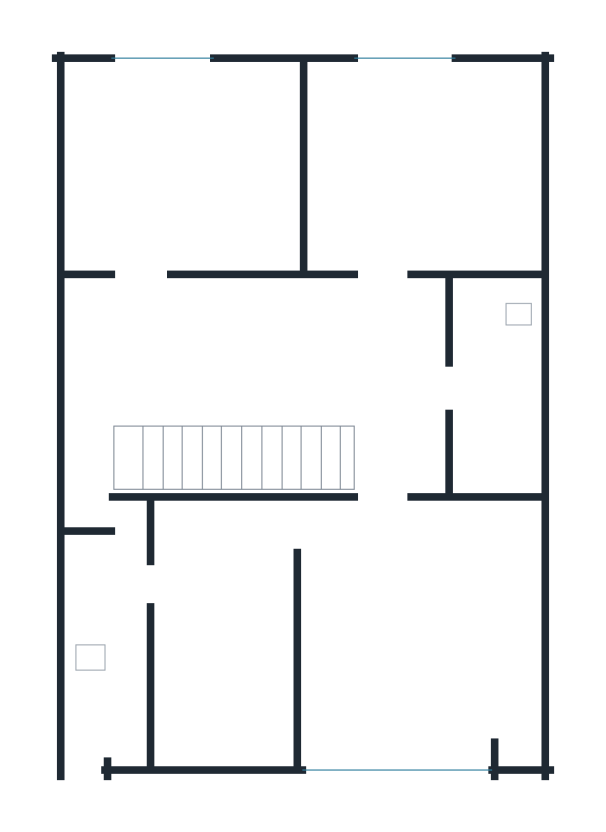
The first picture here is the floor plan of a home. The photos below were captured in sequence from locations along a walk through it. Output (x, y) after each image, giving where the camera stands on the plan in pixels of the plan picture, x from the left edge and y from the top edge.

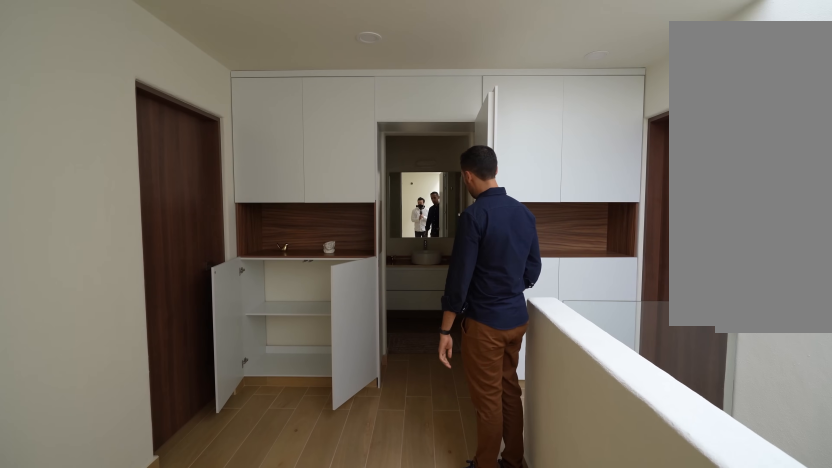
(258, 373)
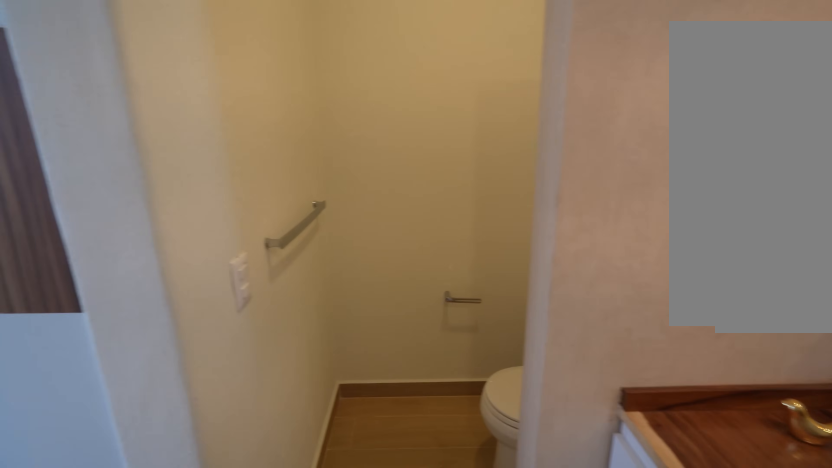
(465, 399)
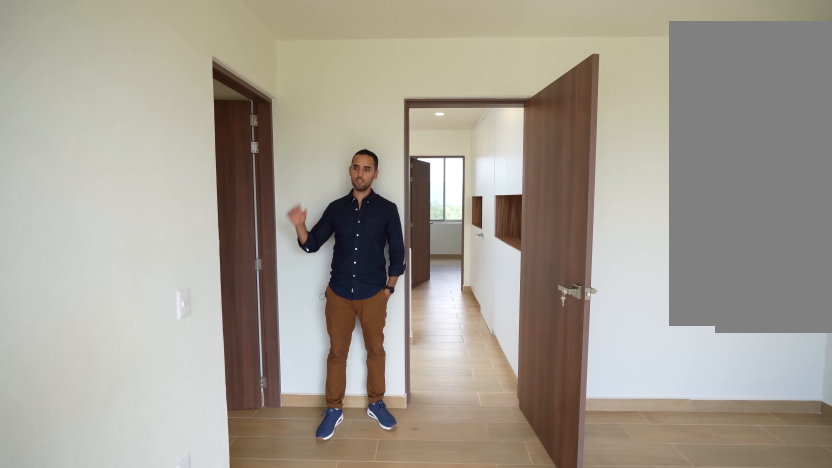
(370, 746)
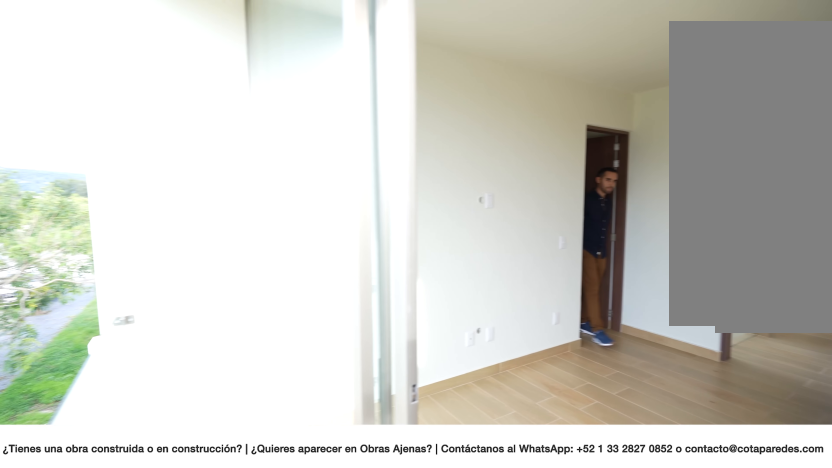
(457, 731)
